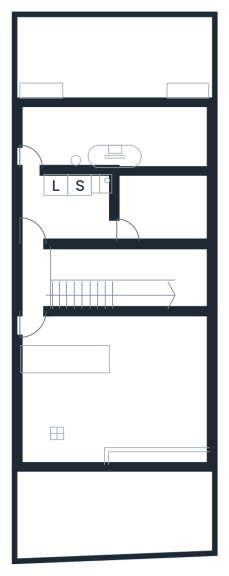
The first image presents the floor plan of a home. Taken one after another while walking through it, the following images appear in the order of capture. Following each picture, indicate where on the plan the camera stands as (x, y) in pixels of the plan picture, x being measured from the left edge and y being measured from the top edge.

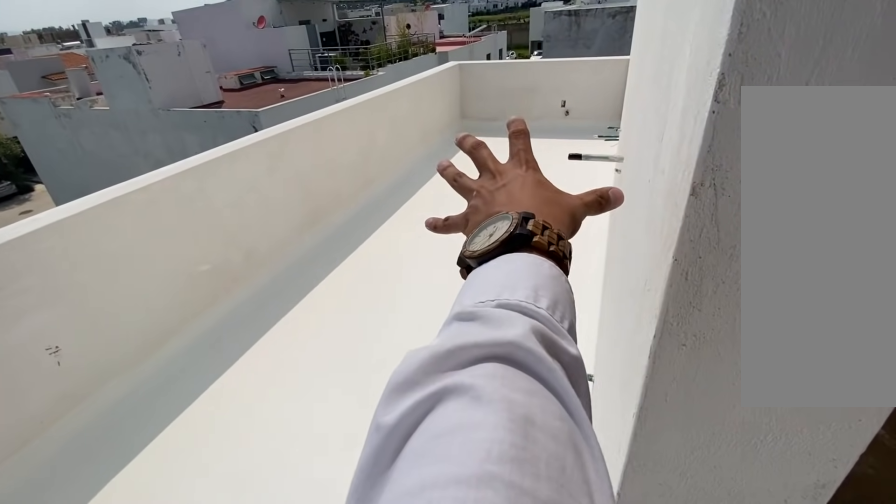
(32, 152)
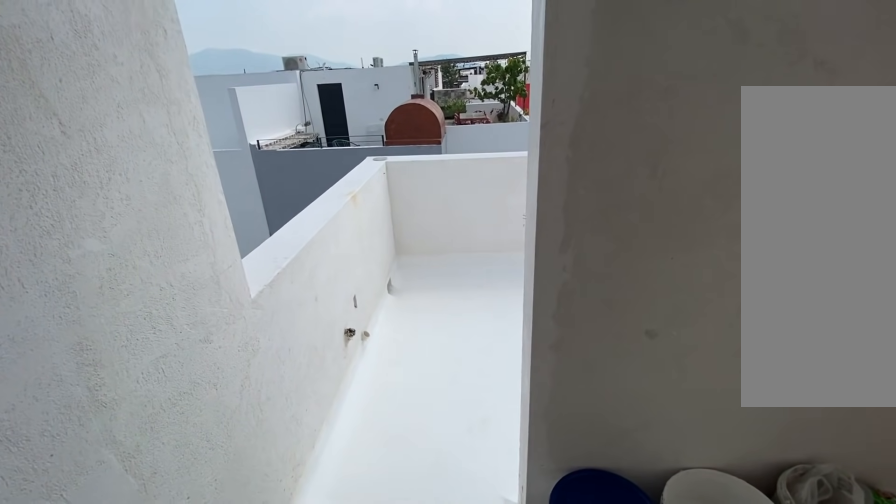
(31, 155)
